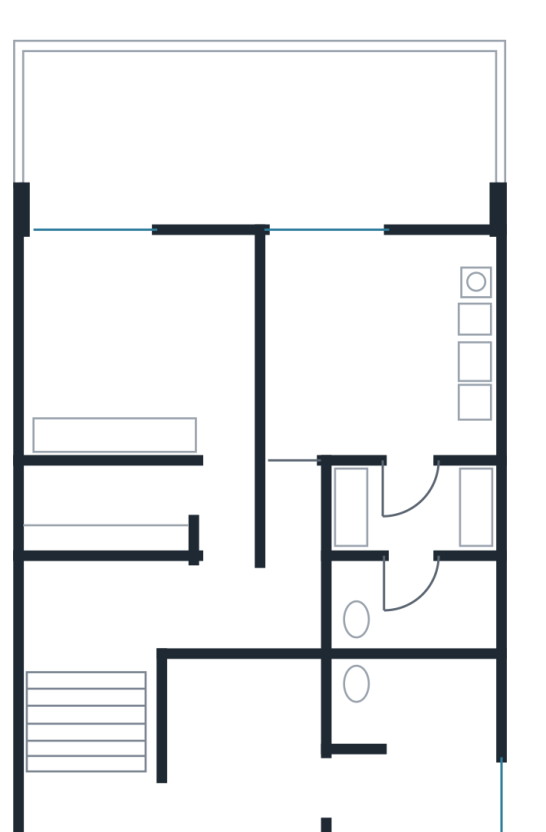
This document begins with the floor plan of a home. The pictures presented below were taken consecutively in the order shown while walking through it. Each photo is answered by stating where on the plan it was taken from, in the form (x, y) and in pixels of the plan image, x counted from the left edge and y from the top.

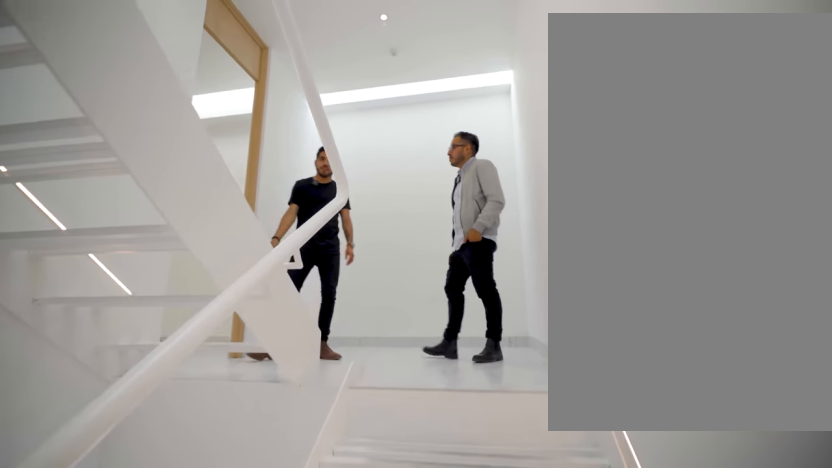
(55, 667)
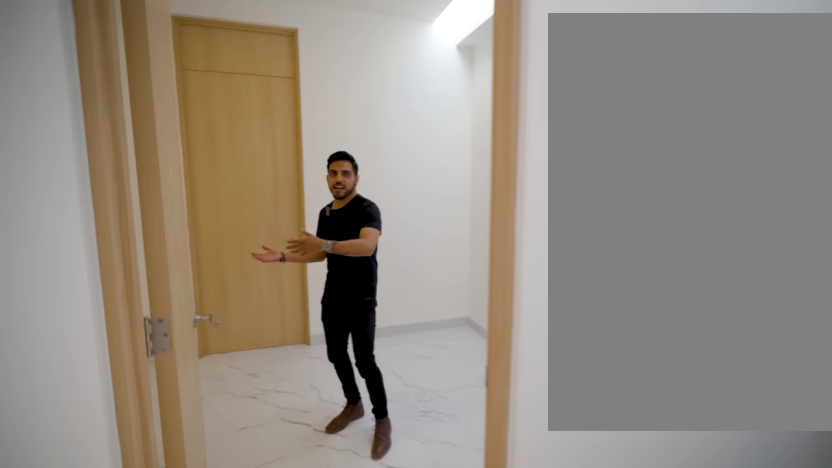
(77, 805)
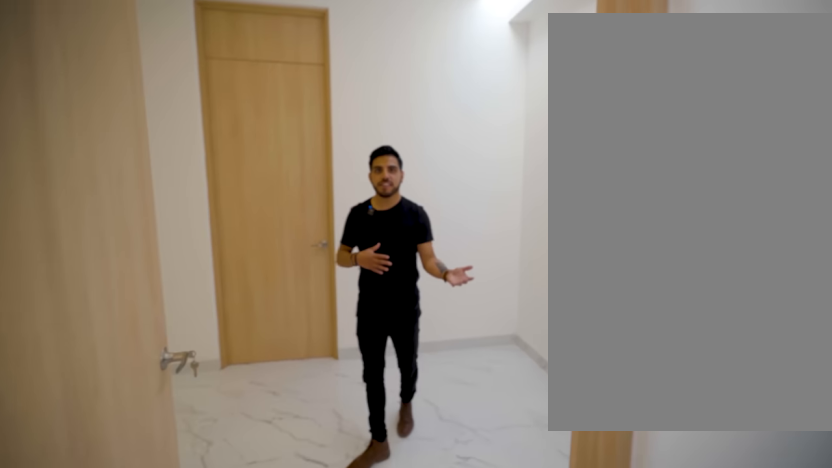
(97, 806)
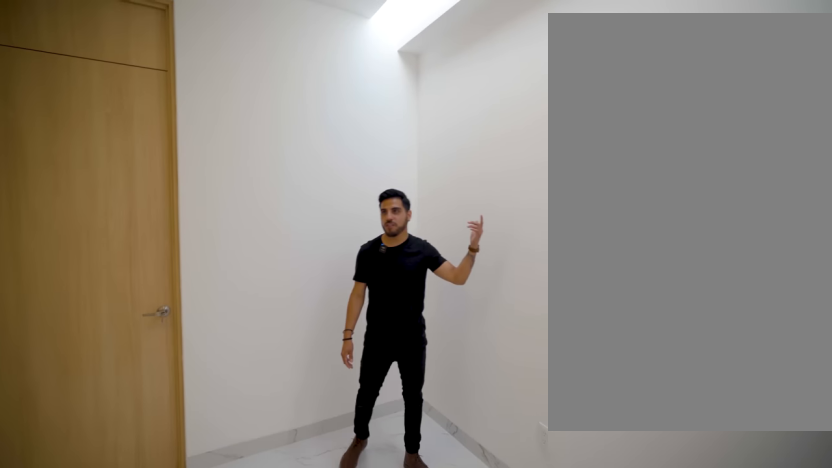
(216, 810)
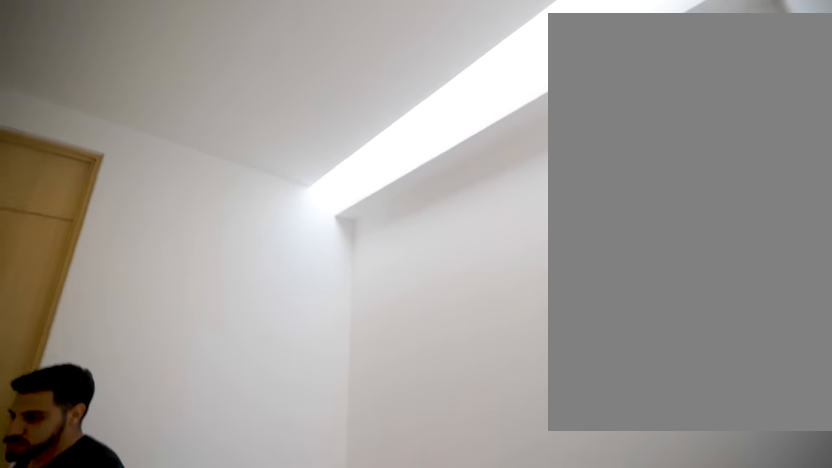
(231, 809)
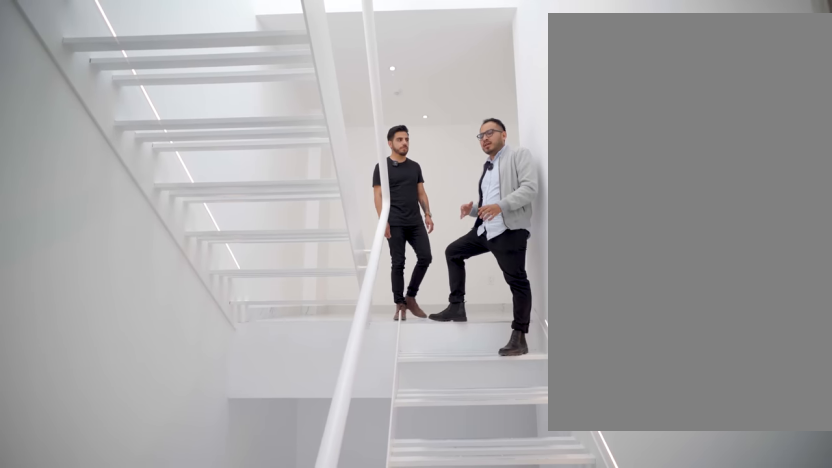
(139, 806)
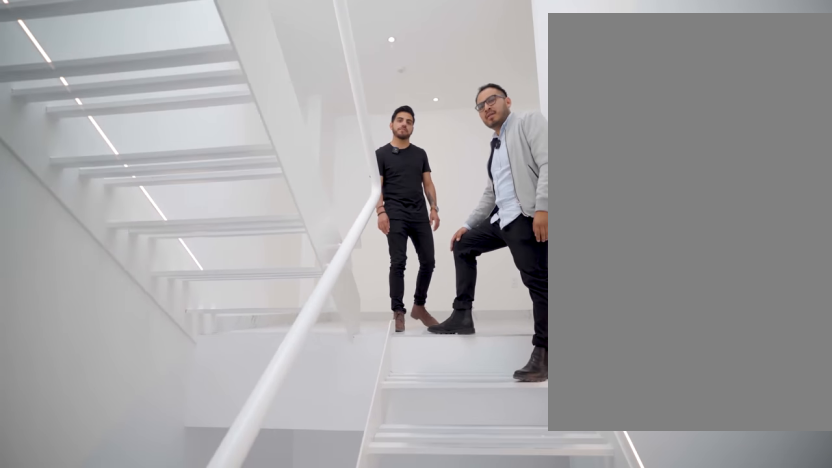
(139, 806)
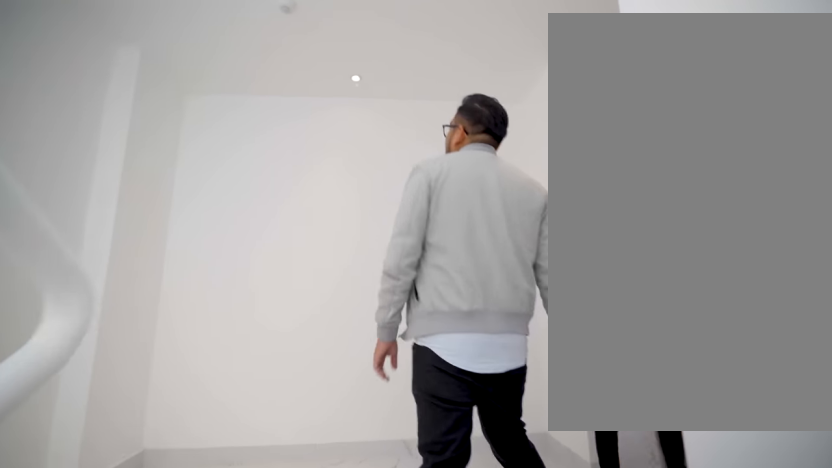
(139, 806)
